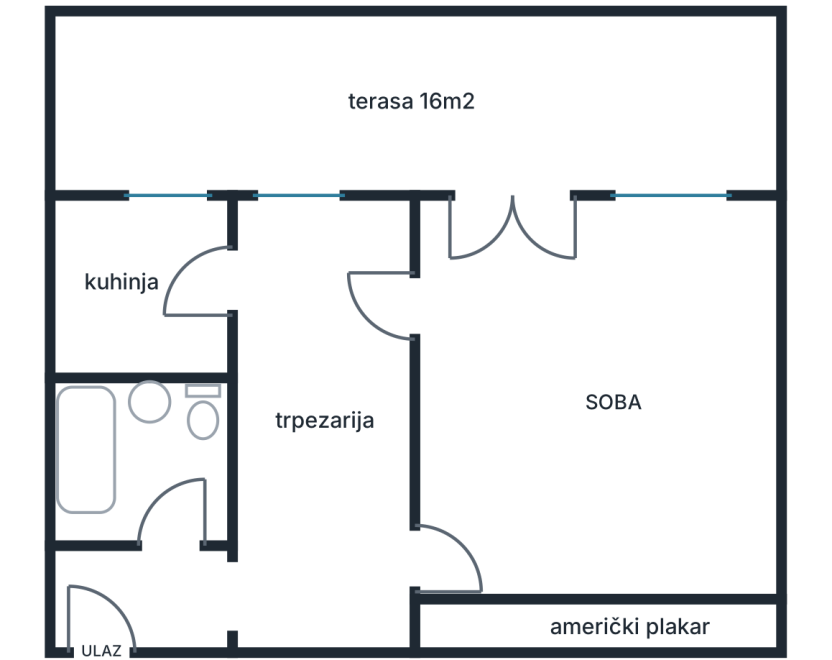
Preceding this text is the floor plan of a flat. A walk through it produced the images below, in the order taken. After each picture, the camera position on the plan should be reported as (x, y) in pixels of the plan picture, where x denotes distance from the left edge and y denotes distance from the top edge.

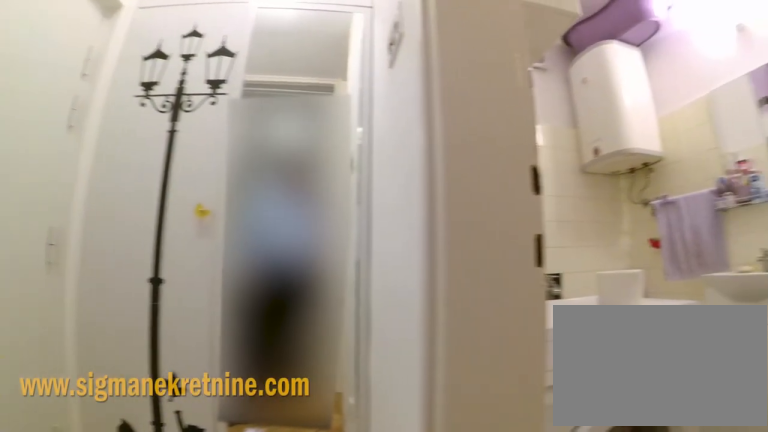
(222, 589)
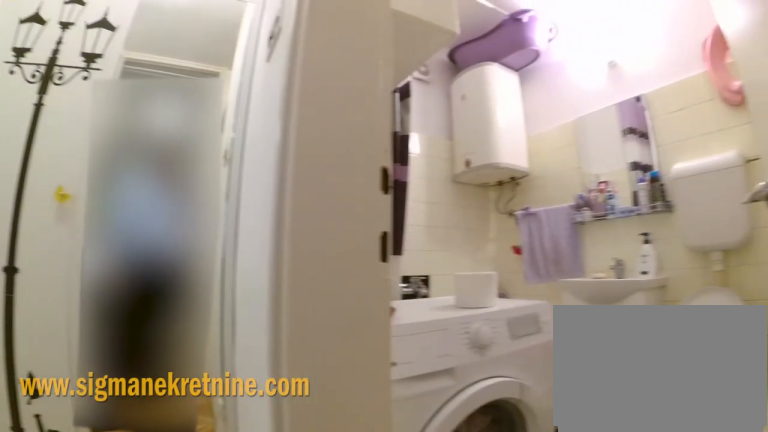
(213, 594)
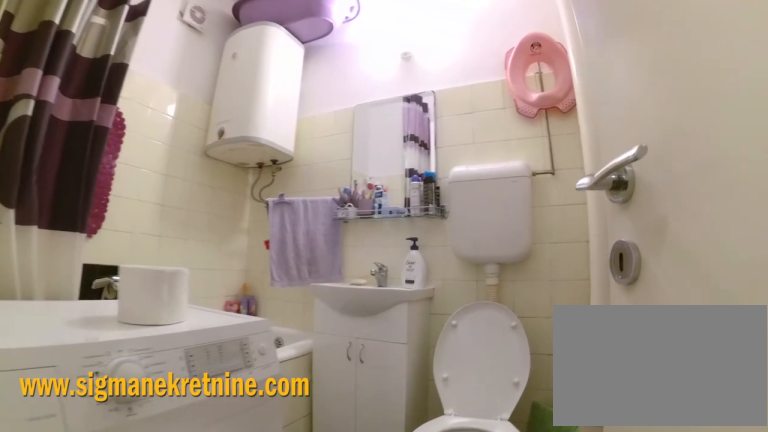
(187, 566)
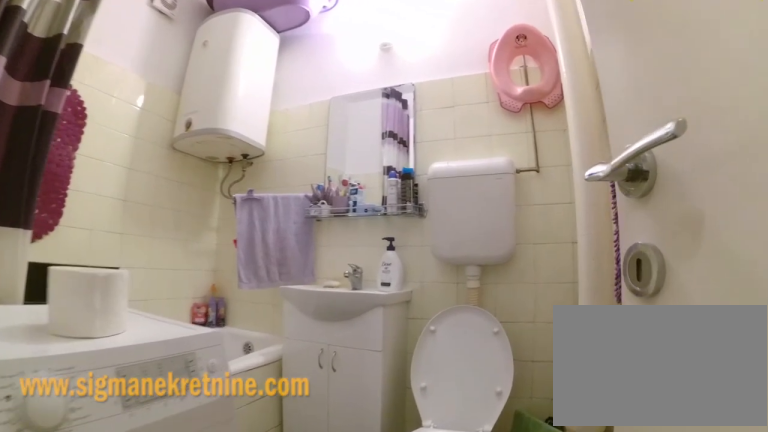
(189, 554)
